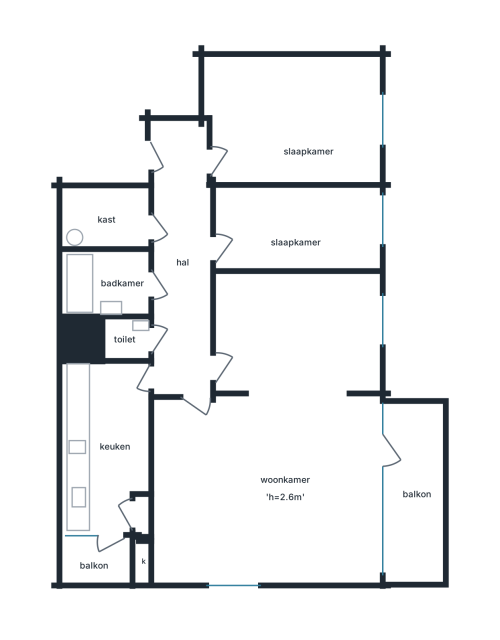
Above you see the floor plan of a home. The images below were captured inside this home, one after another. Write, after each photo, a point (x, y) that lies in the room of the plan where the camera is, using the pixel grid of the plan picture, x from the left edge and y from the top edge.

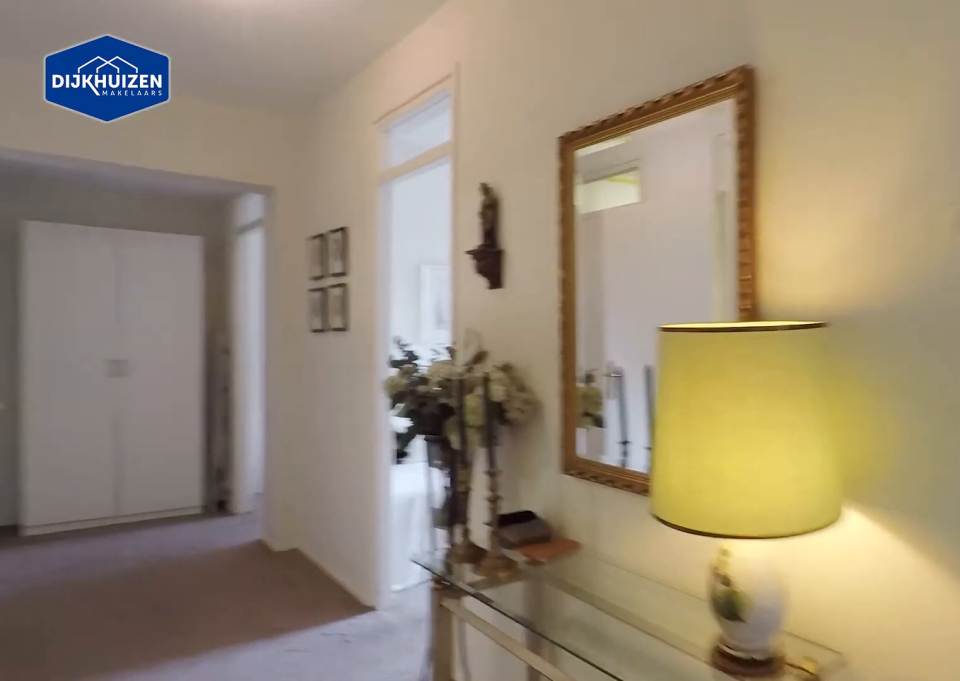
(182, 263)
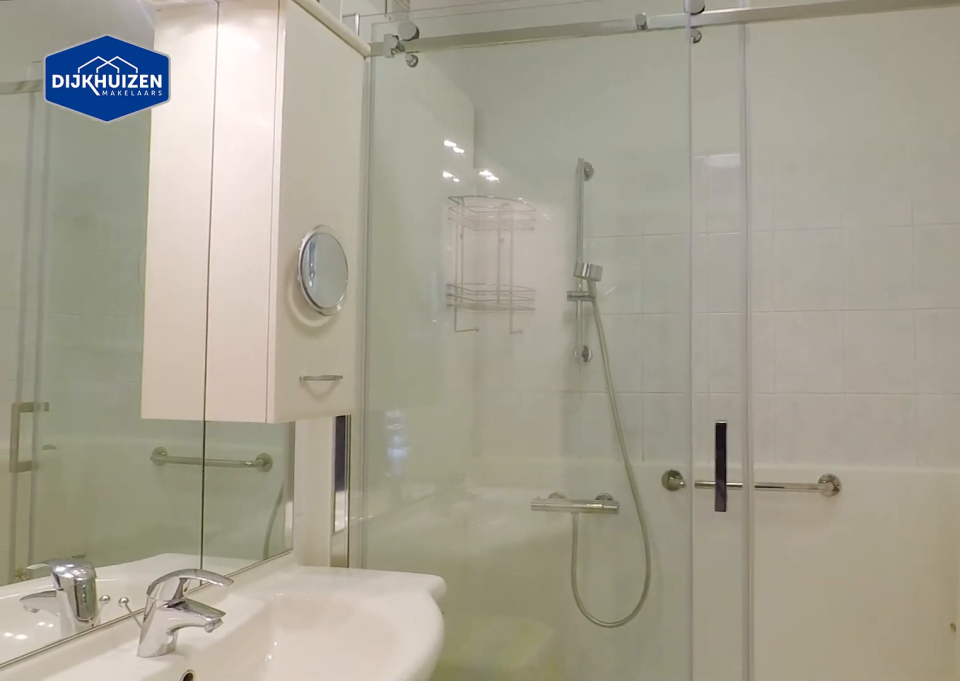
(97, 286)
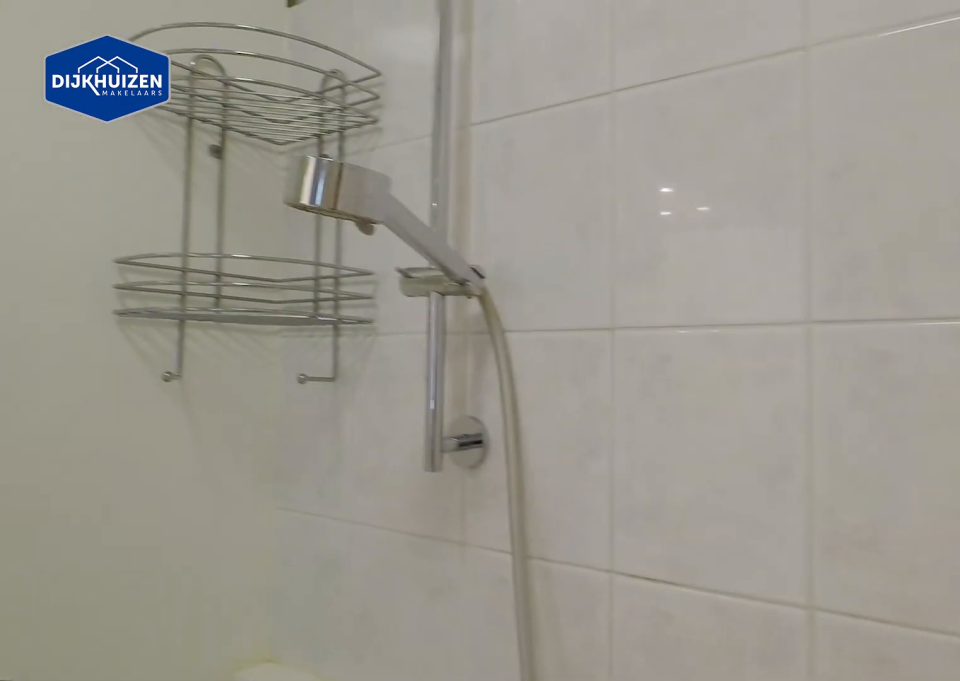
(97, 286)
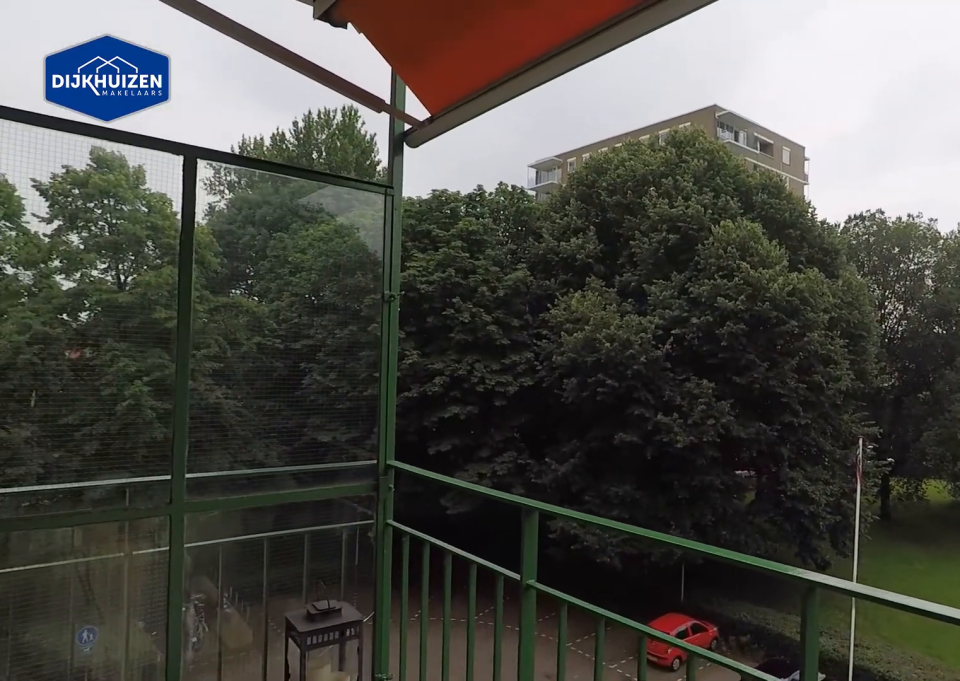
(413, 494)
